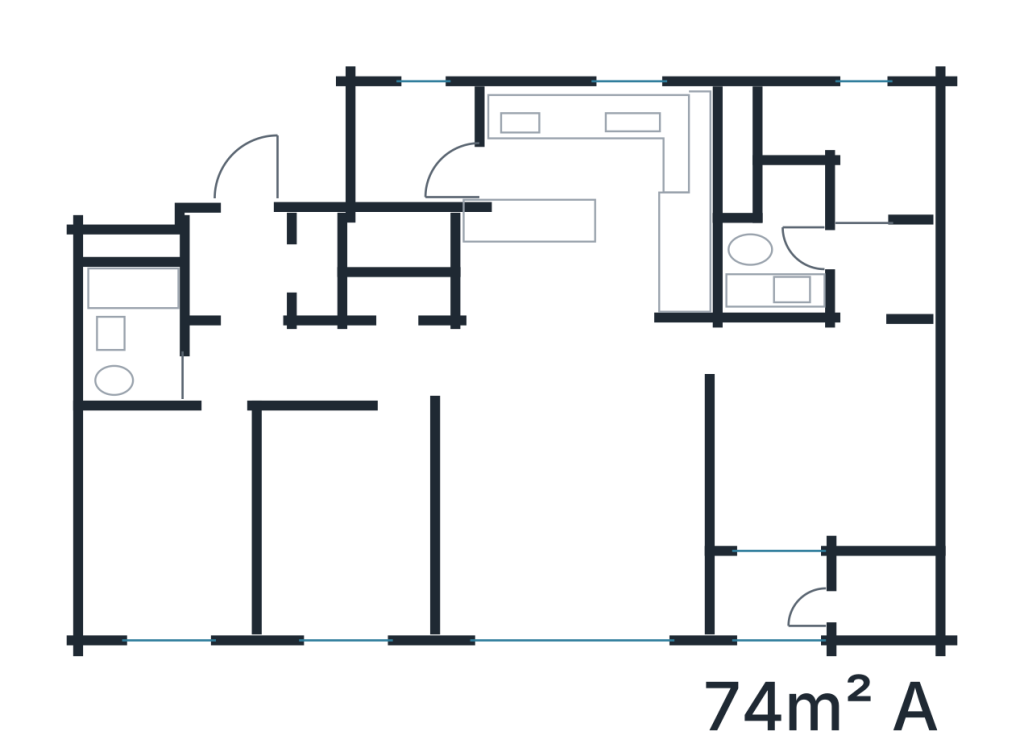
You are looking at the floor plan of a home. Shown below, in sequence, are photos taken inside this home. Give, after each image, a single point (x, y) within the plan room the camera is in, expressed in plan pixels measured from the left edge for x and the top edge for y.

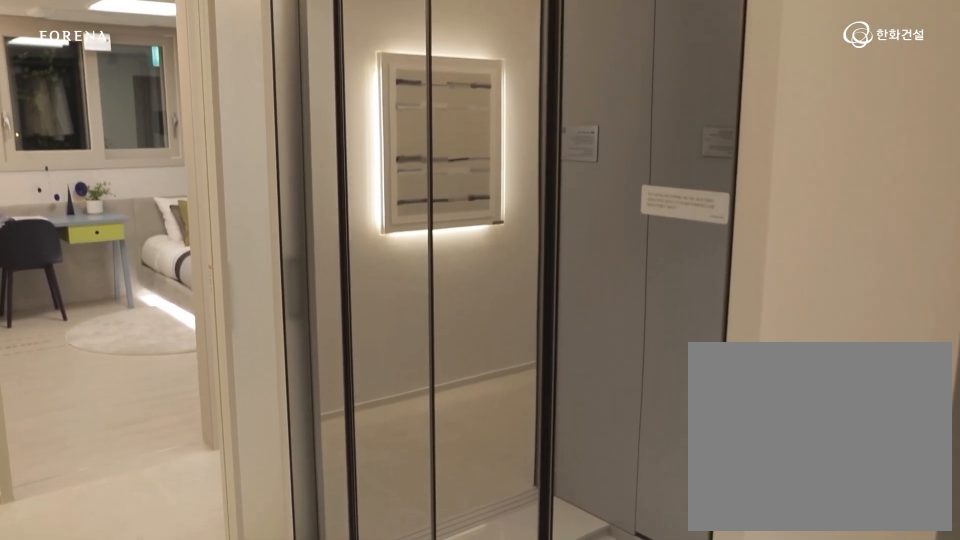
(251, 263)
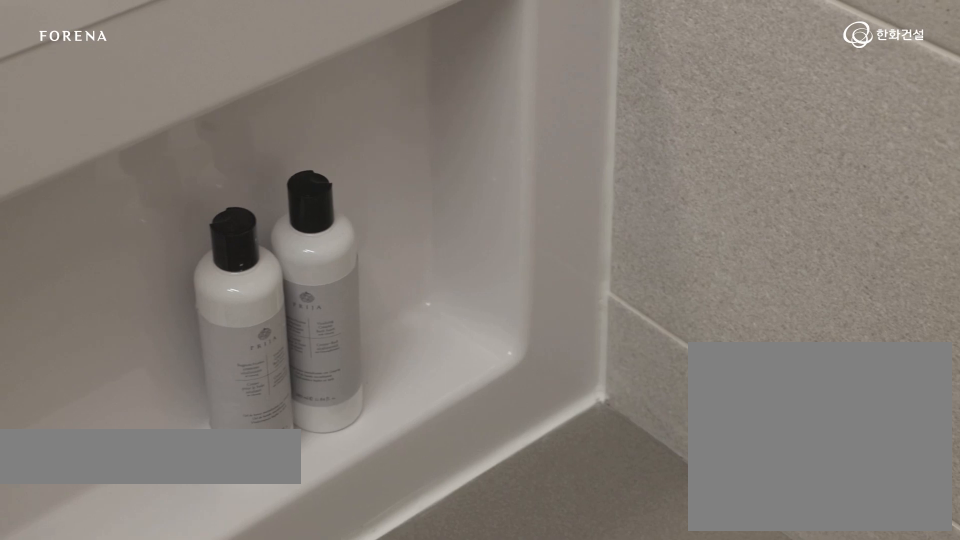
(172, 371)
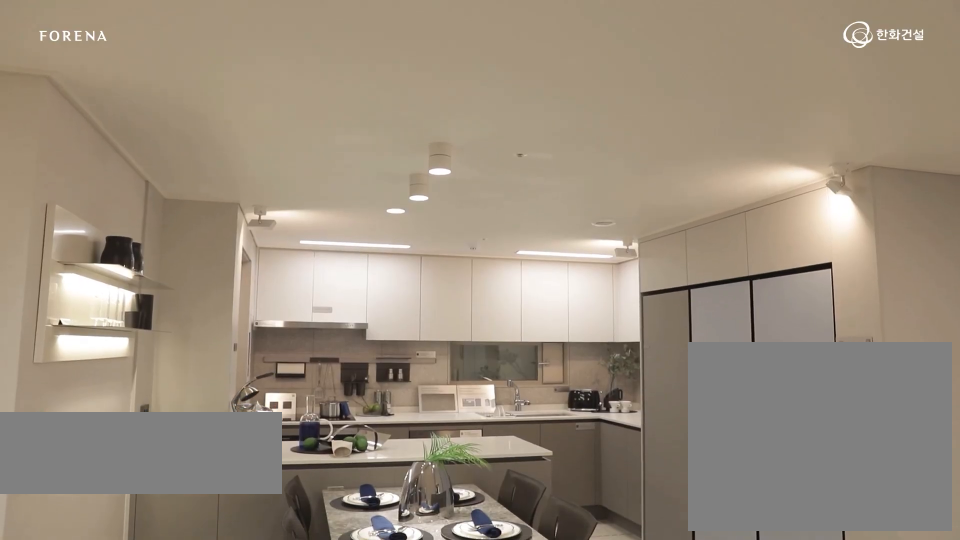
(562, 287)
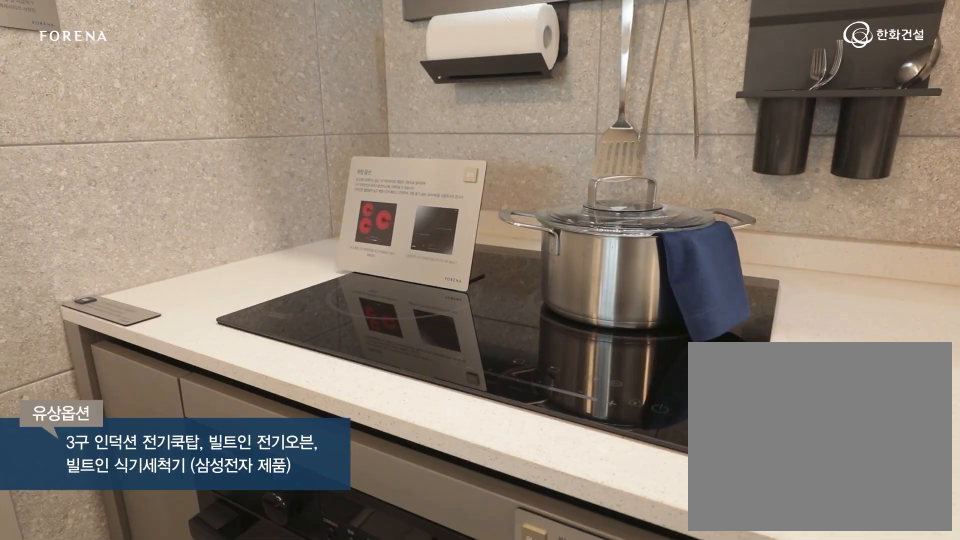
(562, 287)
